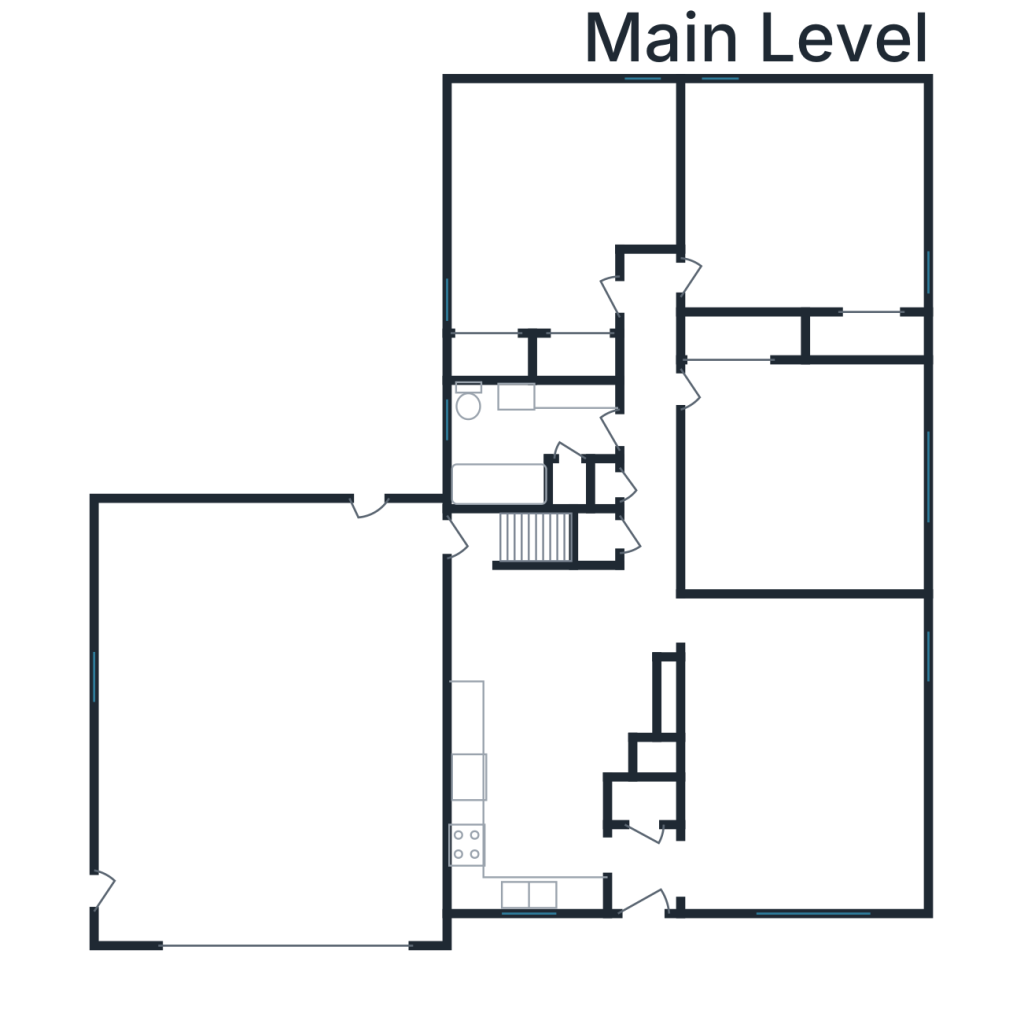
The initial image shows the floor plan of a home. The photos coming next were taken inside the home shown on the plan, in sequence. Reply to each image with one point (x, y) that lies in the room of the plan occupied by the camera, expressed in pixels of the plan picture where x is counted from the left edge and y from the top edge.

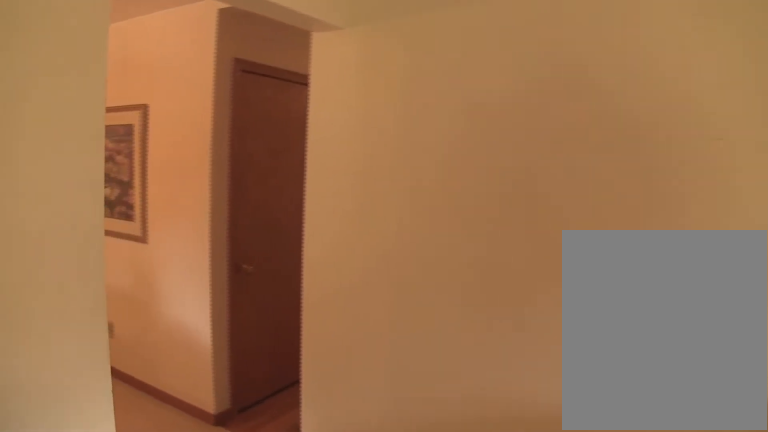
(799, 754)
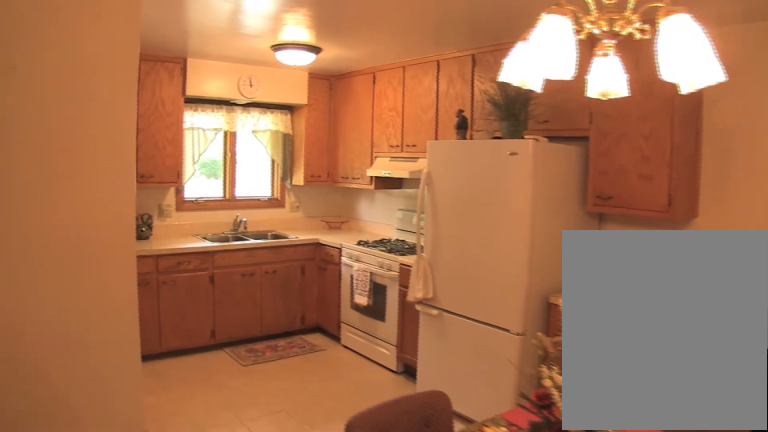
(546, 725)
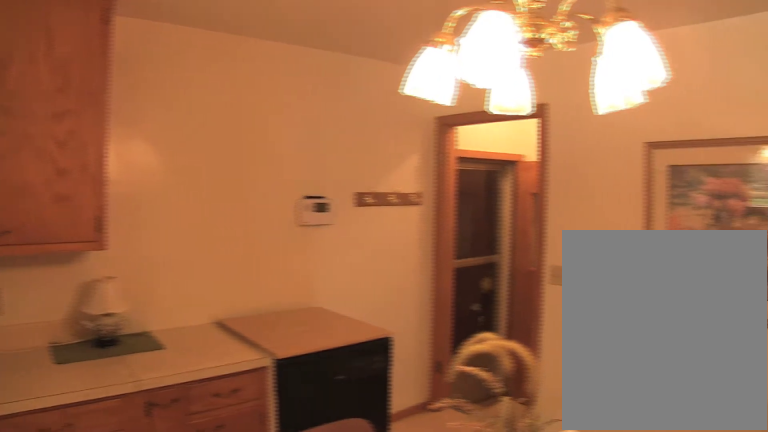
(546, 725)
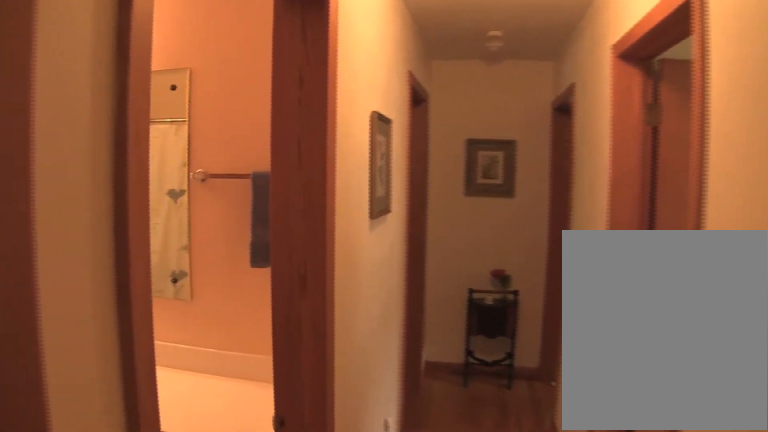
(650, 408)
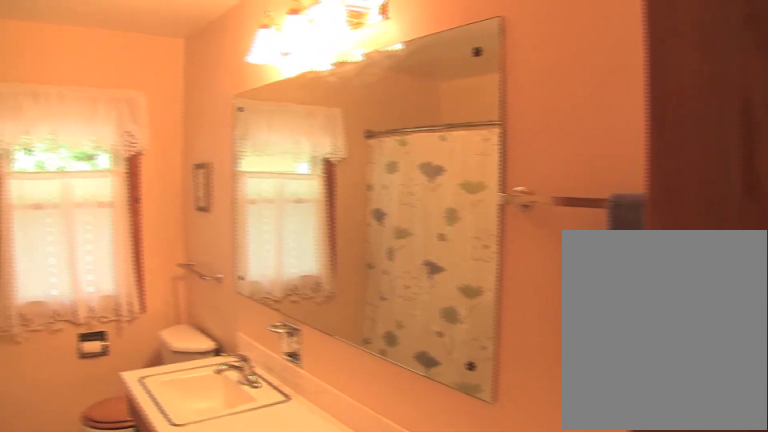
(525, 438)
